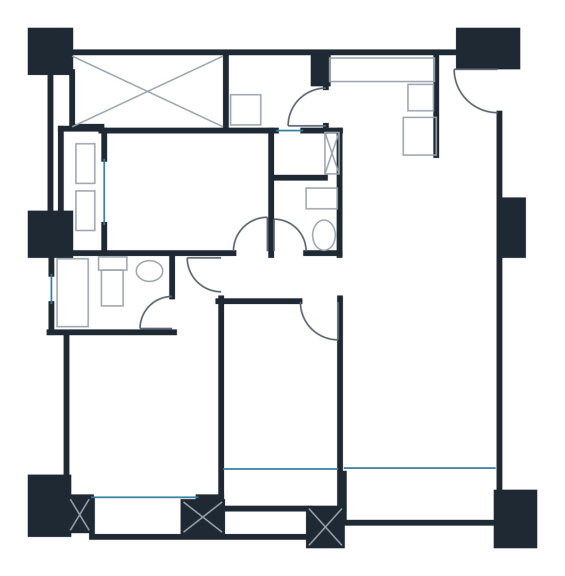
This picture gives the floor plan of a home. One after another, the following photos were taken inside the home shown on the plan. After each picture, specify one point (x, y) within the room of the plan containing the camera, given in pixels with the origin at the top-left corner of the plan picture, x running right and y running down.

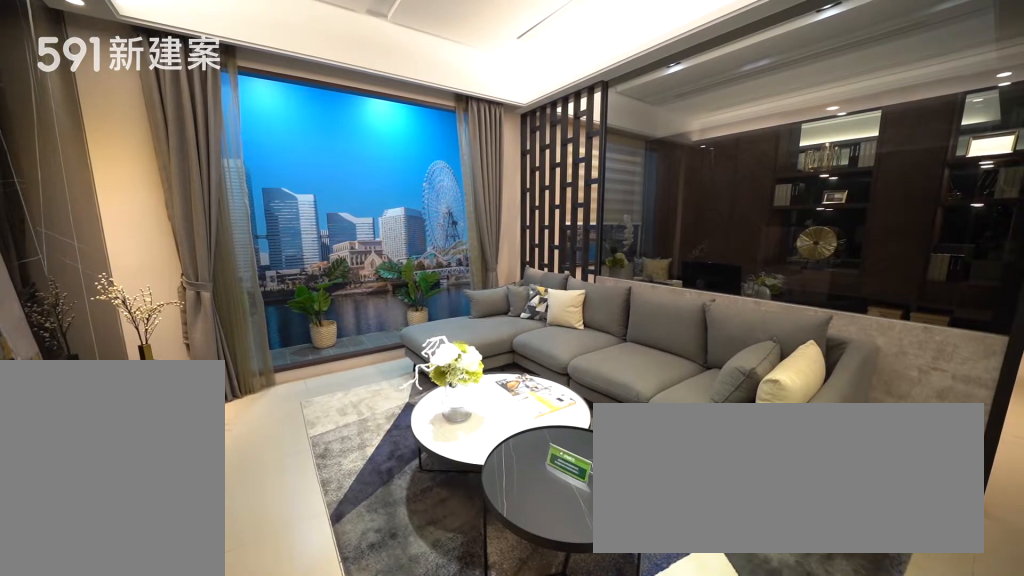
(417, 385)
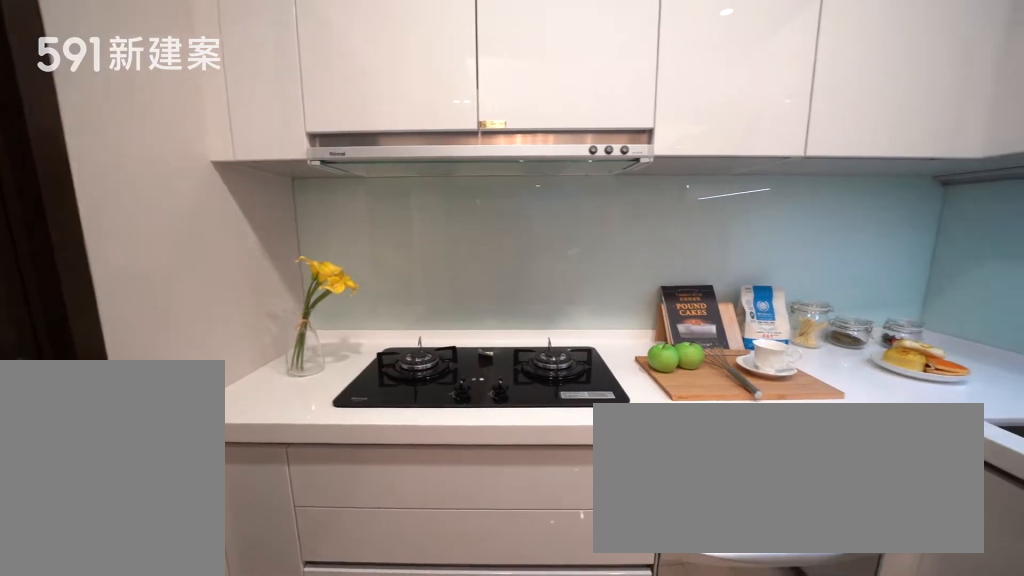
(383, 99)
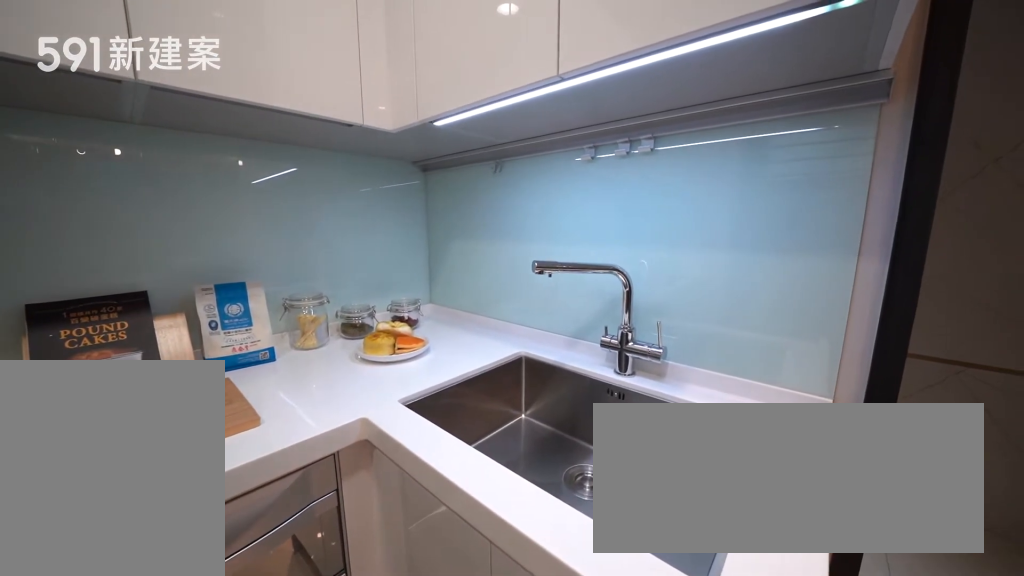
(383, 99)
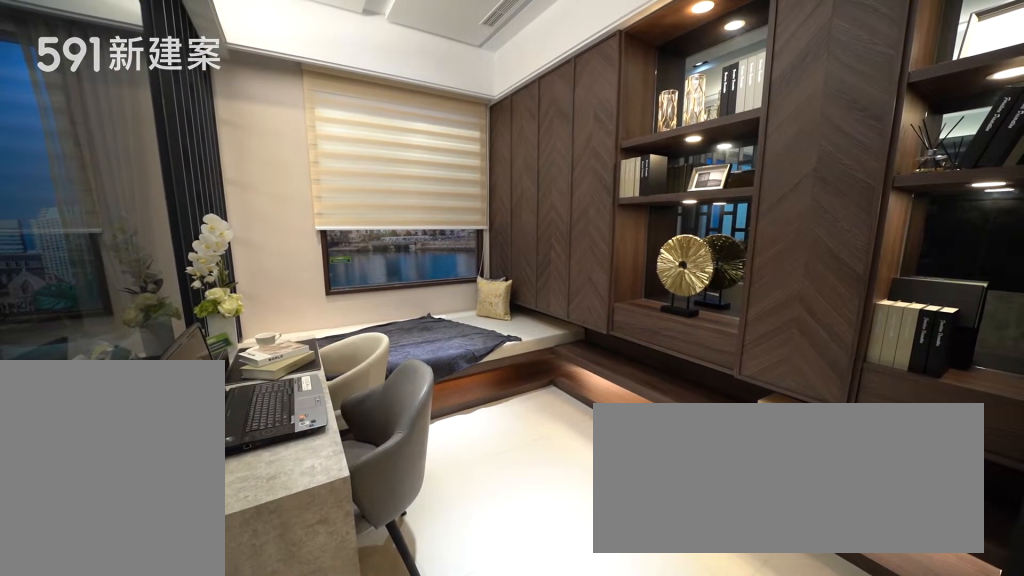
(281, 387)
